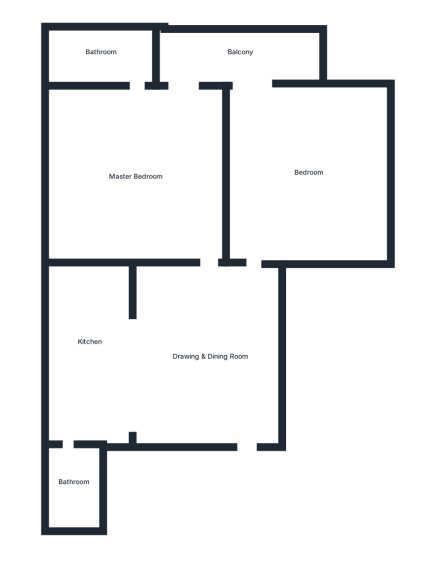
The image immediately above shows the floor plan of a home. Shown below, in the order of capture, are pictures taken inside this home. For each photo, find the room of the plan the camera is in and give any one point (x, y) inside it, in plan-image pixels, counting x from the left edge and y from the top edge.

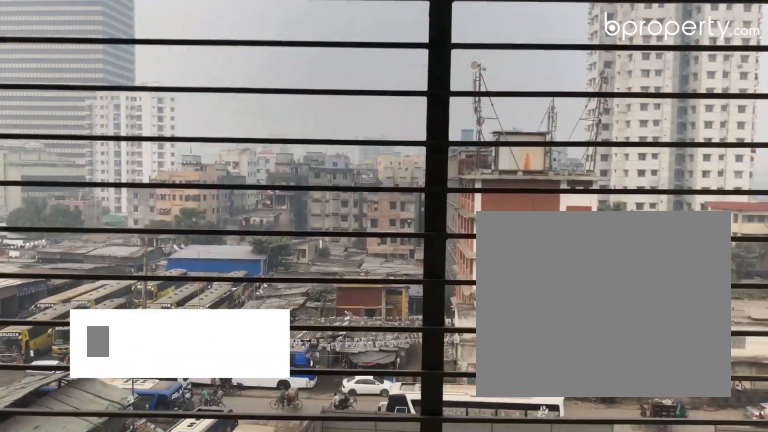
(240, 60)
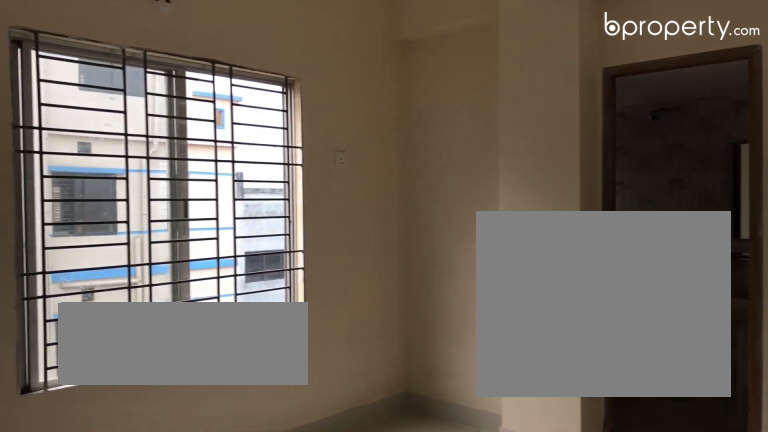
(136, 175)
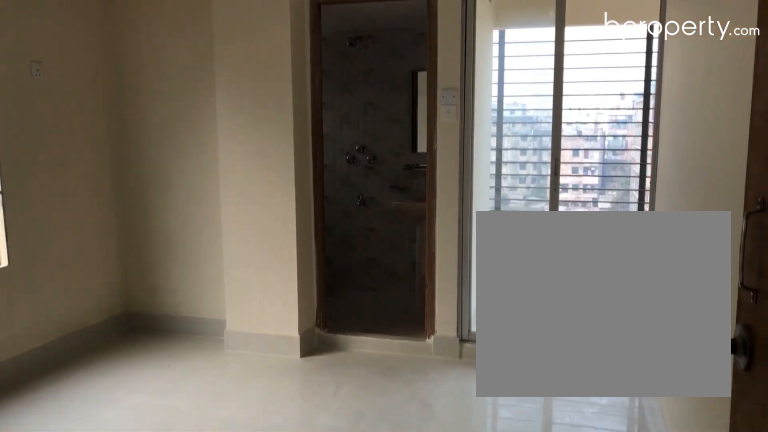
(136, 175)
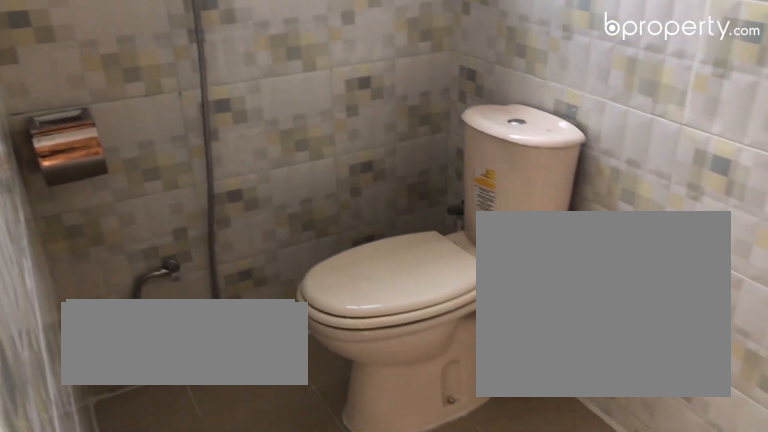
(98, 53)
